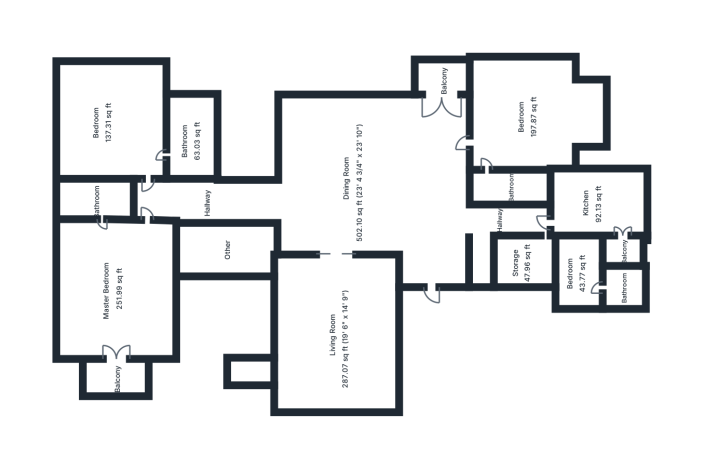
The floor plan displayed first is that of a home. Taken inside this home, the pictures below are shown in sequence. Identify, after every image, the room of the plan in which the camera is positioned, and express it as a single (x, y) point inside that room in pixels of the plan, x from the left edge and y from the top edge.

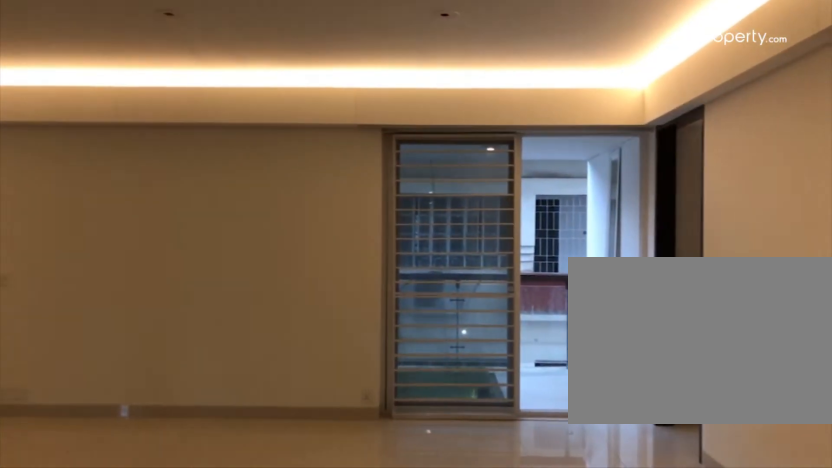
(401, 190)
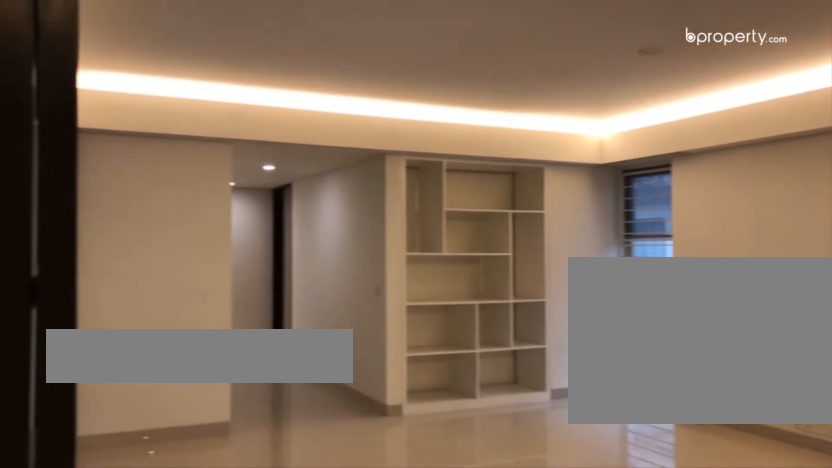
(401, 190)
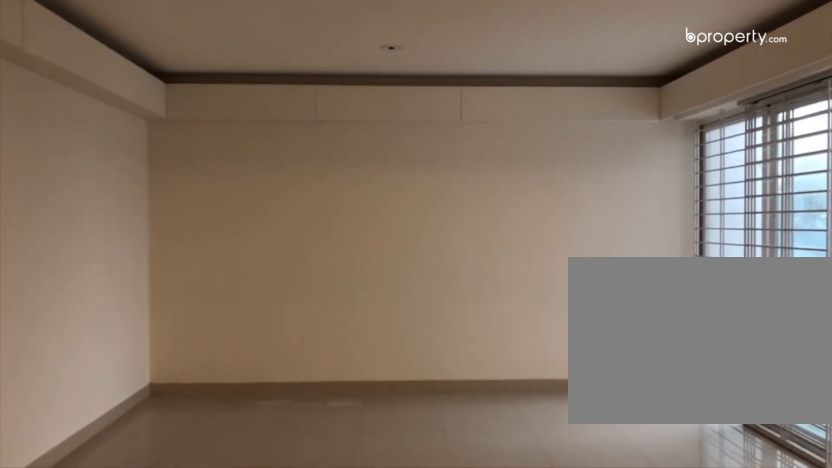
(340, 306)
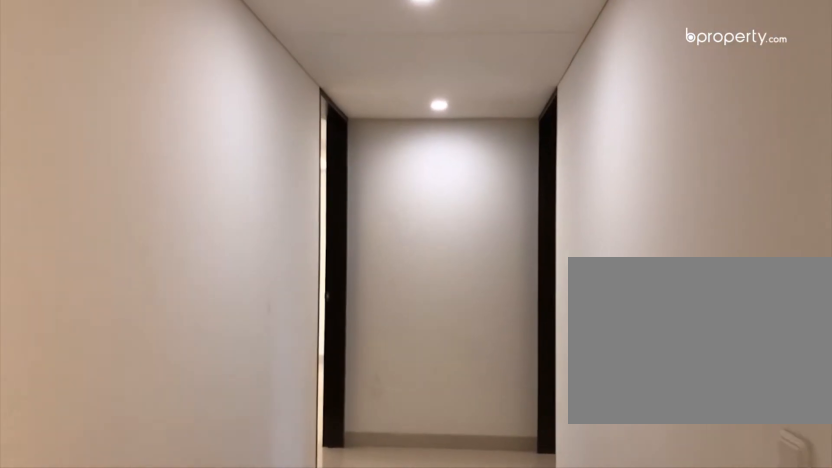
(243, 197)
